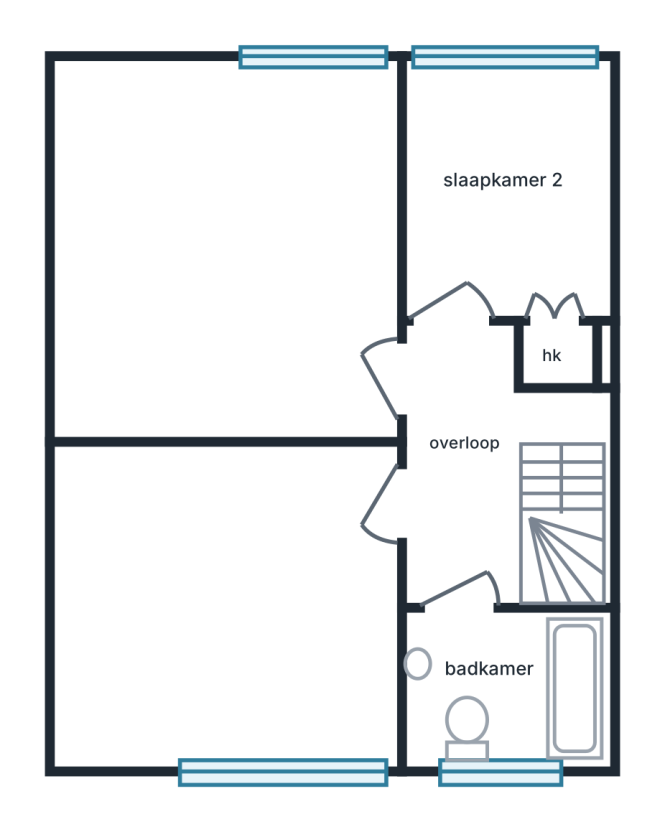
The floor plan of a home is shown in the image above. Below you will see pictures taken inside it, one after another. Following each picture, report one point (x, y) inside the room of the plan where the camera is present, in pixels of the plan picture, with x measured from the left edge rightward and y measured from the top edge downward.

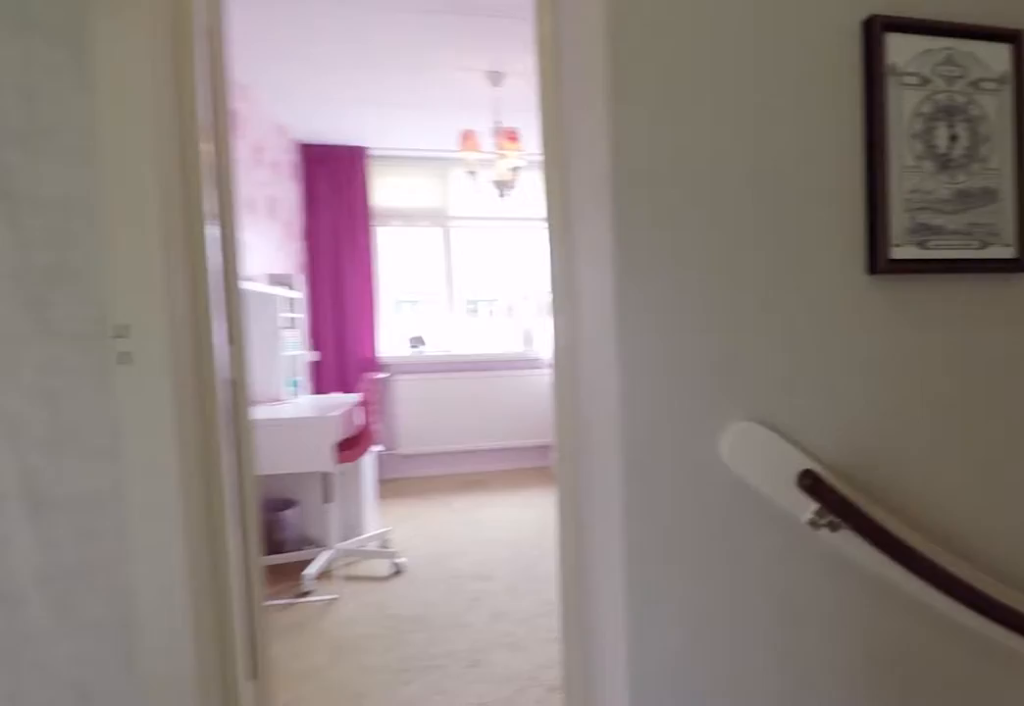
(472, 465)
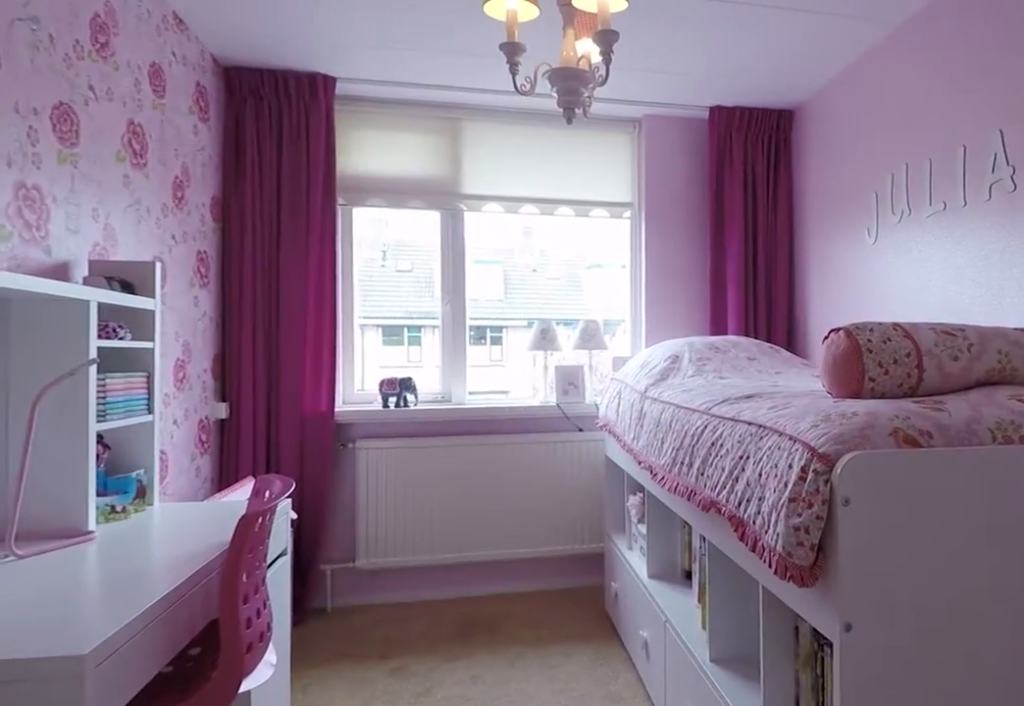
(507, 191)
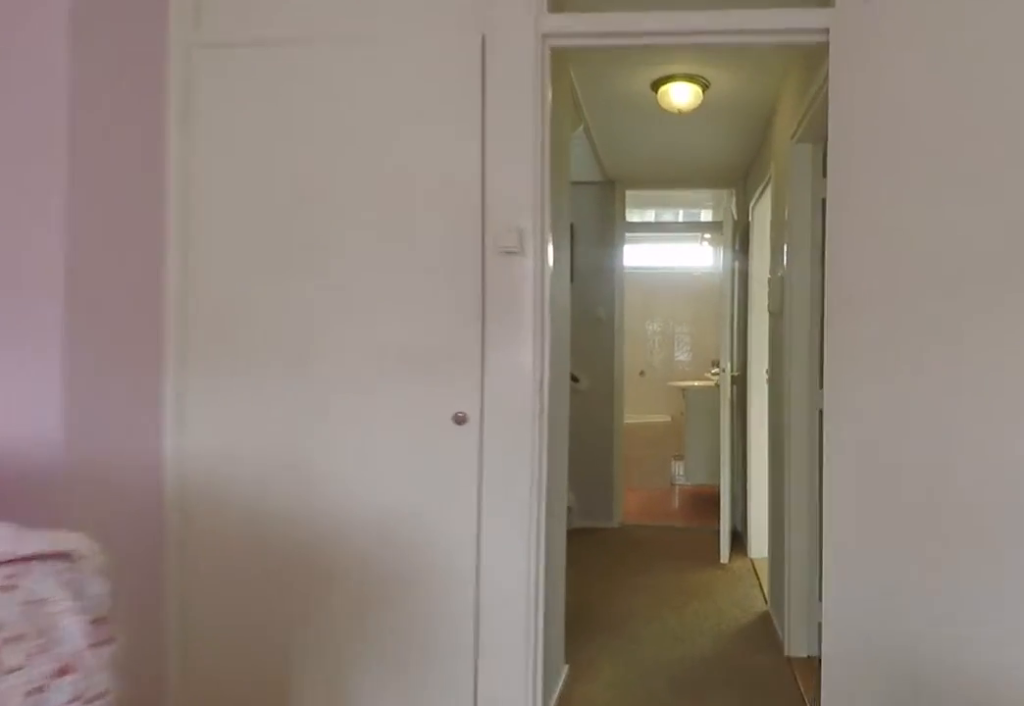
(507, 191)
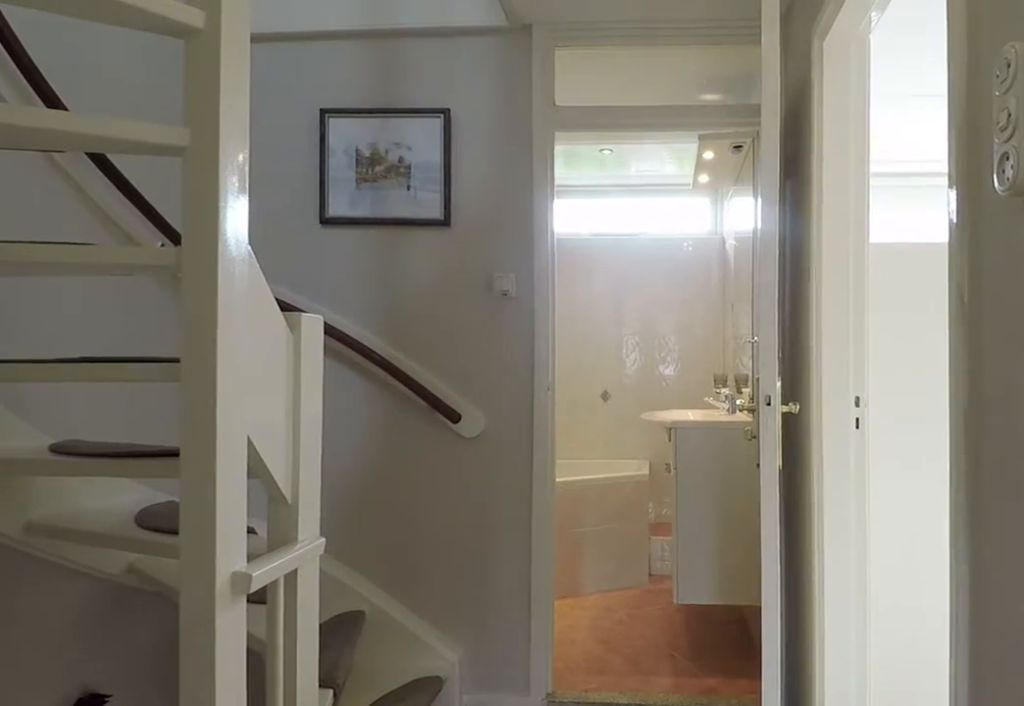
(473, 465)
